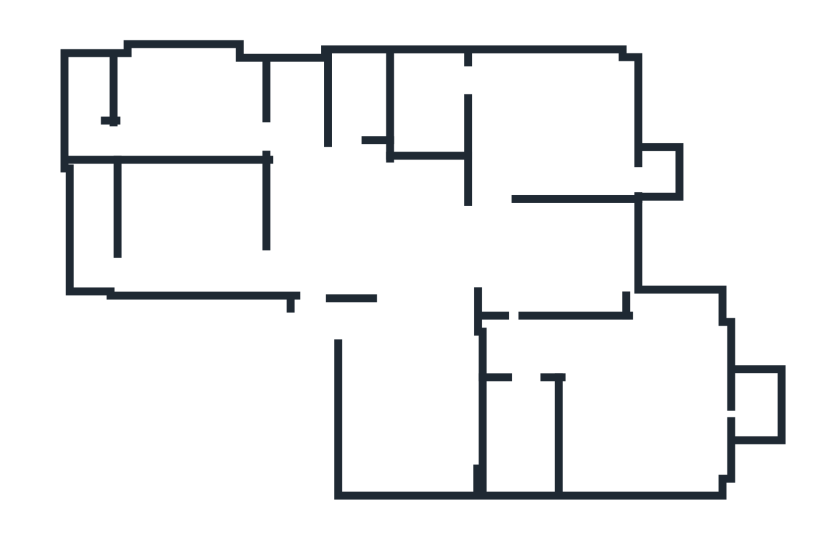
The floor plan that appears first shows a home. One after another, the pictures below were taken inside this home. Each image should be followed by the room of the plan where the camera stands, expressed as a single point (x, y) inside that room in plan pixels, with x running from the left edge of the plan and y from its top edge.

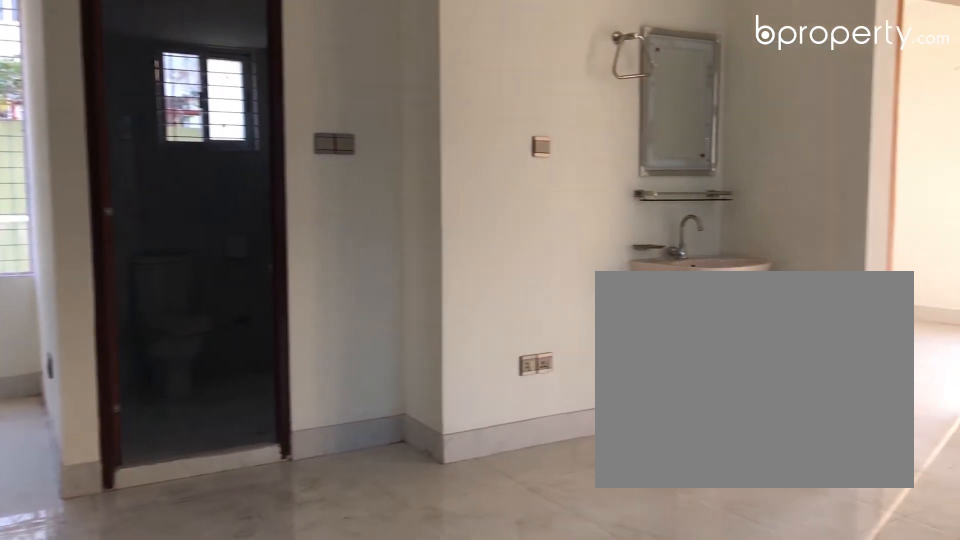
(425, 267)
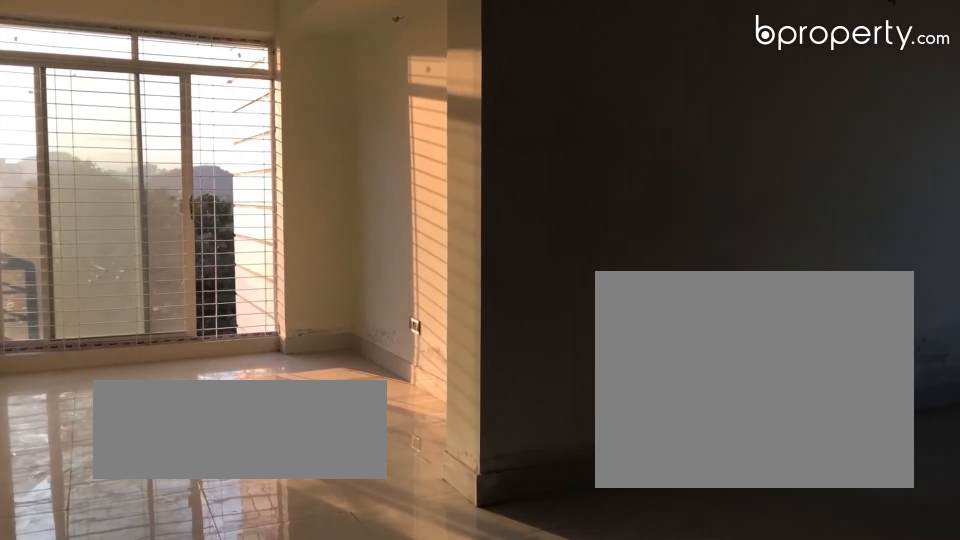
(425, 267)
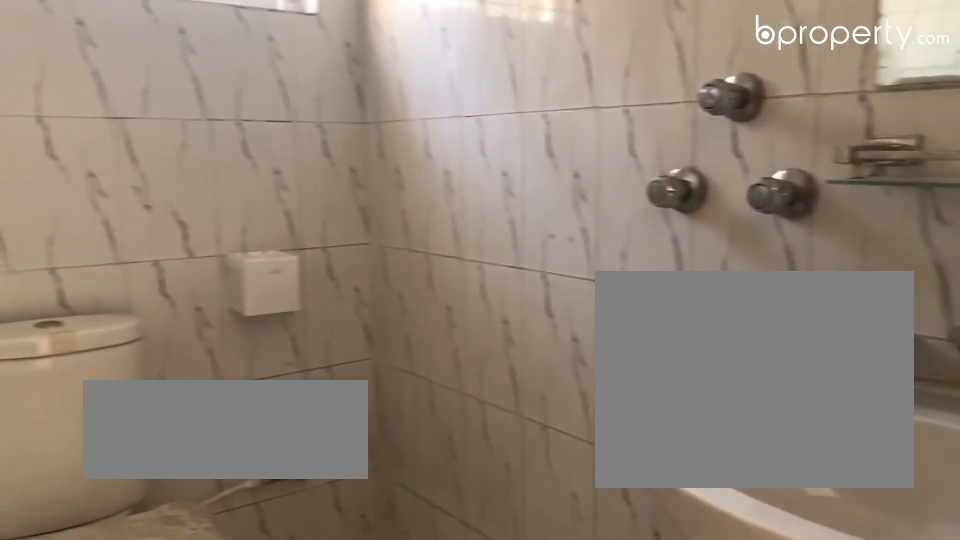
(358, 94)
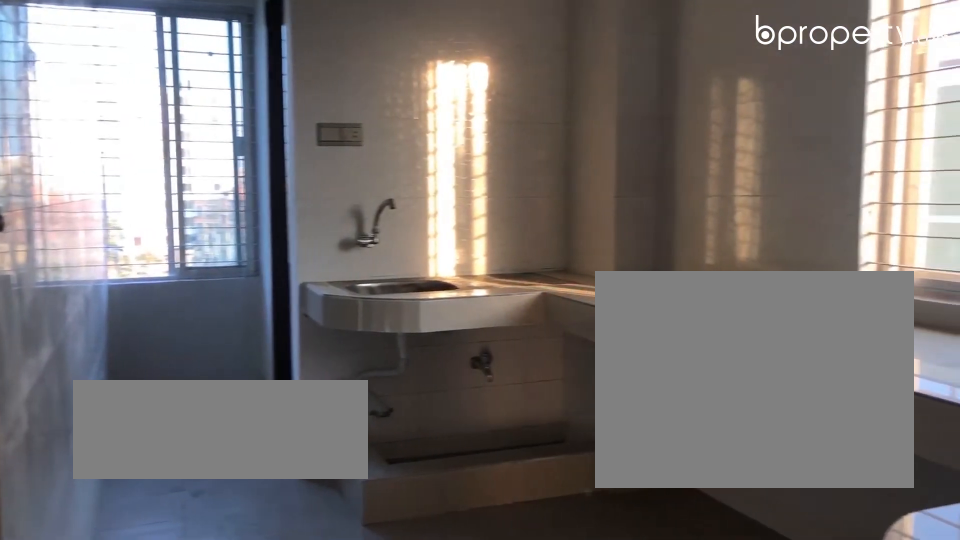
(177, 108)
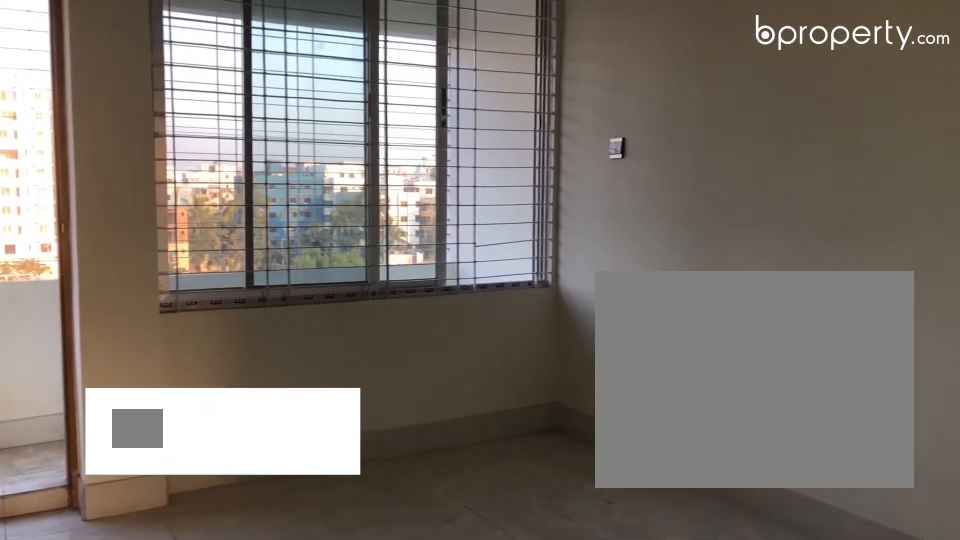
(177, 225)
